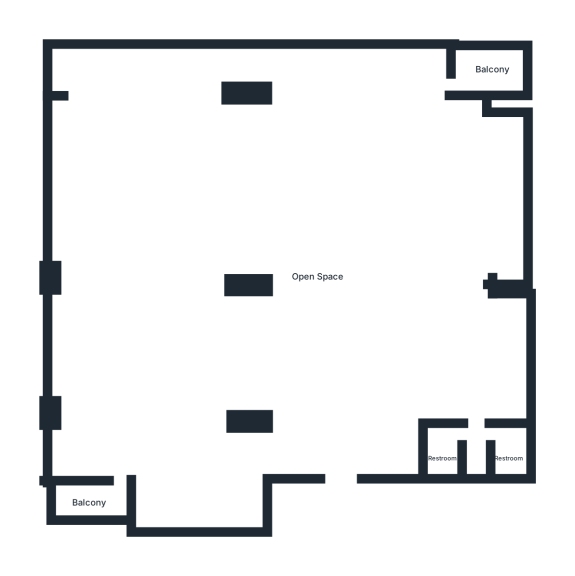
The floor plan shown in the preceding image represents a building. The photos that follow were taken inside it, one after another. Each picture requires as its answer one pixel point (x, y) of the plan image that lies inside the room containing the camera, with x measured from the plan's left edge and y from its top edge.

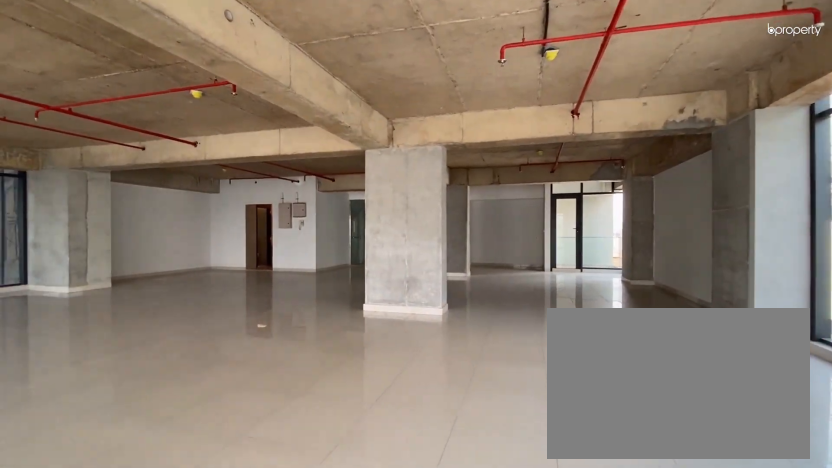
(185, 216)
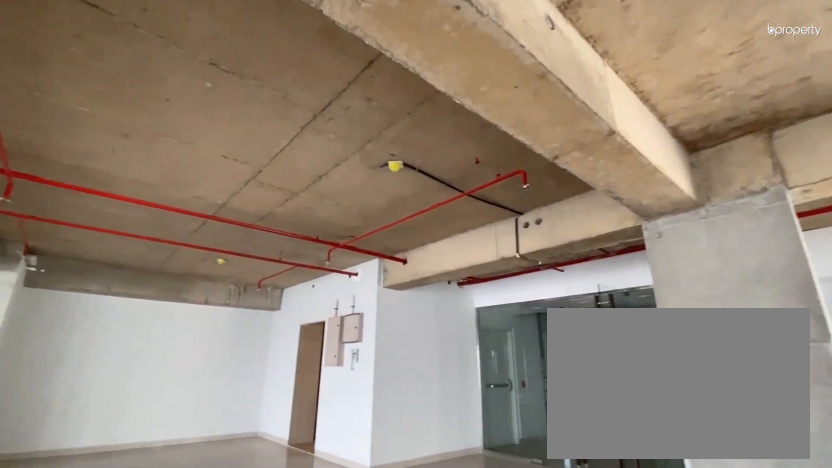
(169, 402)
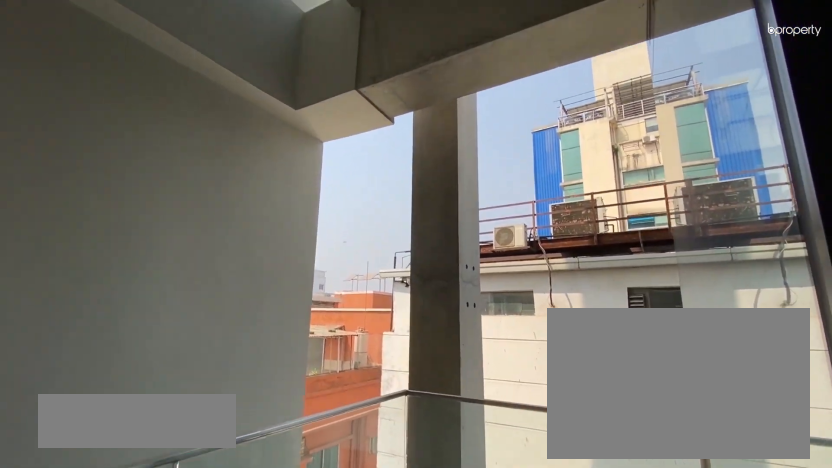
(88, 502)
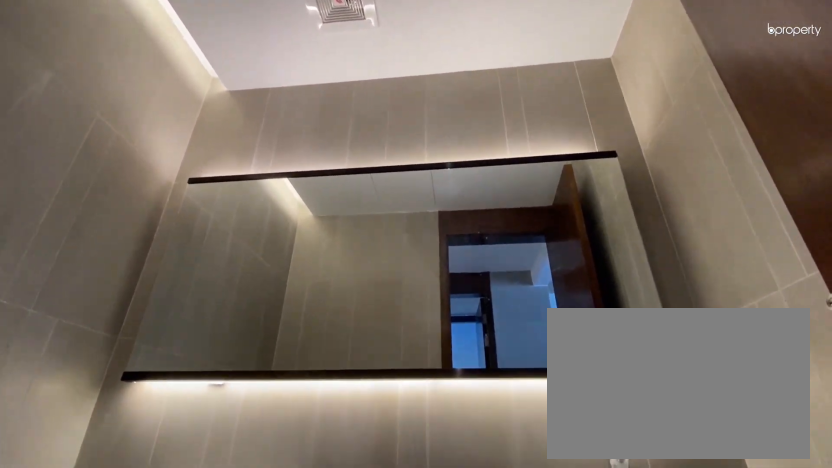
(441, 456)
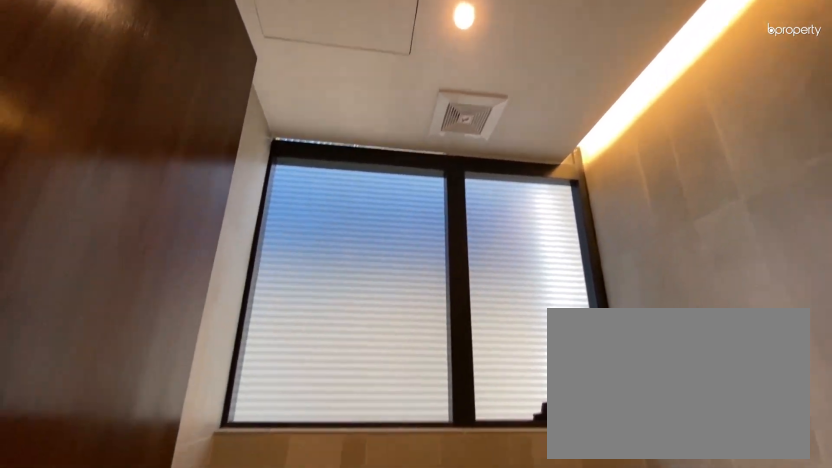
(506, 458)
